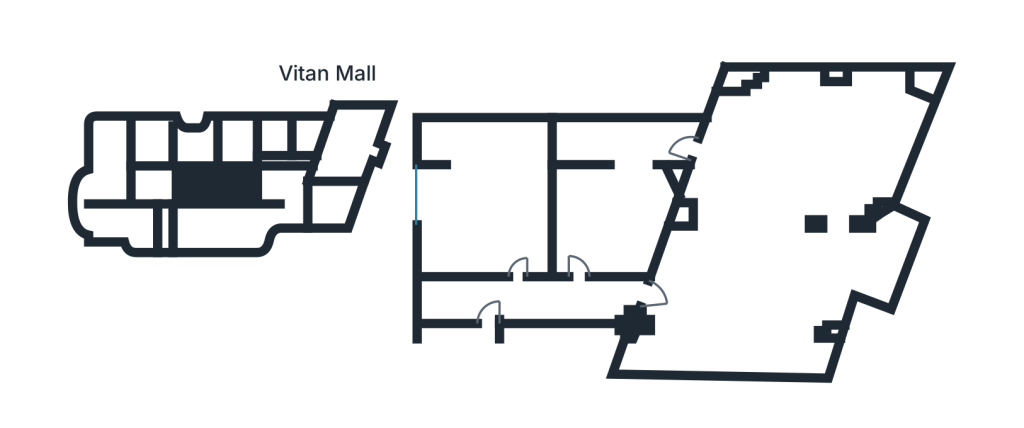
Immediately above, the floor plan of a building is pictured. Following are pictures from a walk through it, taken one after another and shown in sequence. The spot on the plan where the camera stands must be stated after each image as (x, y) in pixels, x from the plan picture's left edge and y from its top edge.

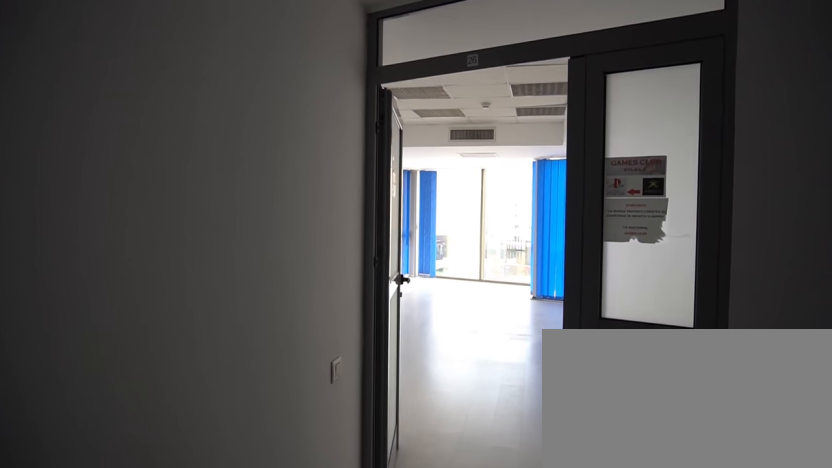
(595, 310)
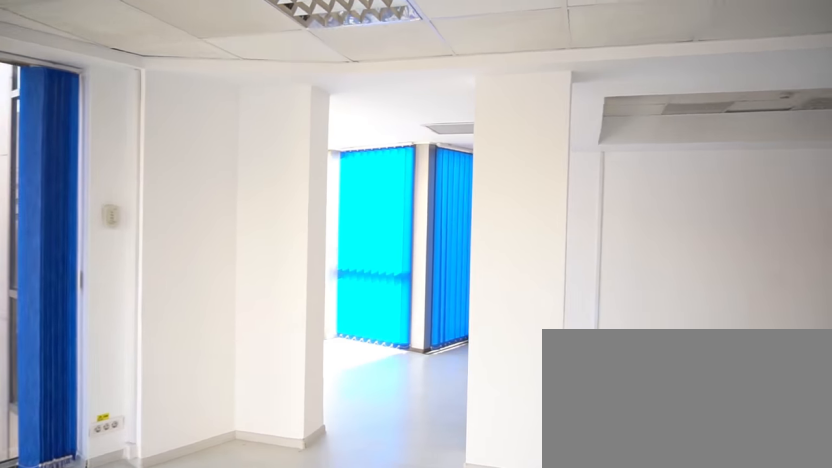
(846, 142)
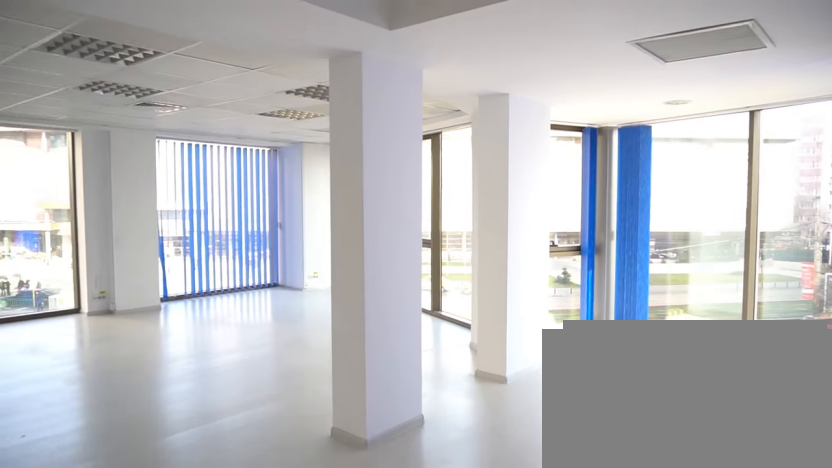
(762, 326)
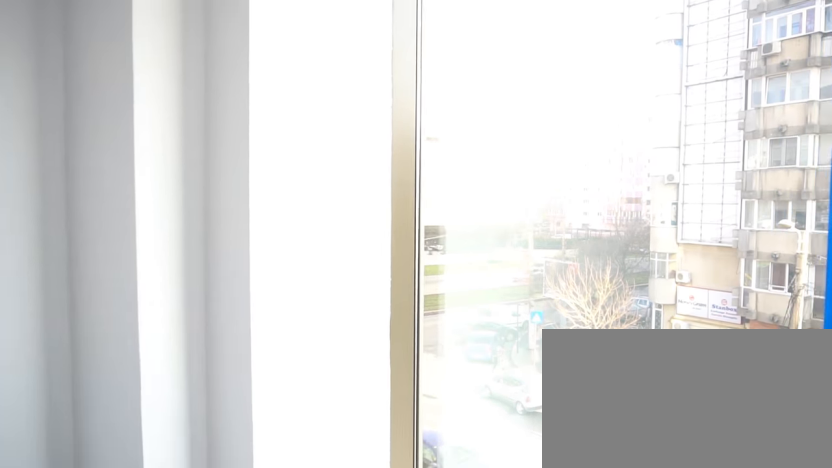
(825, 353)
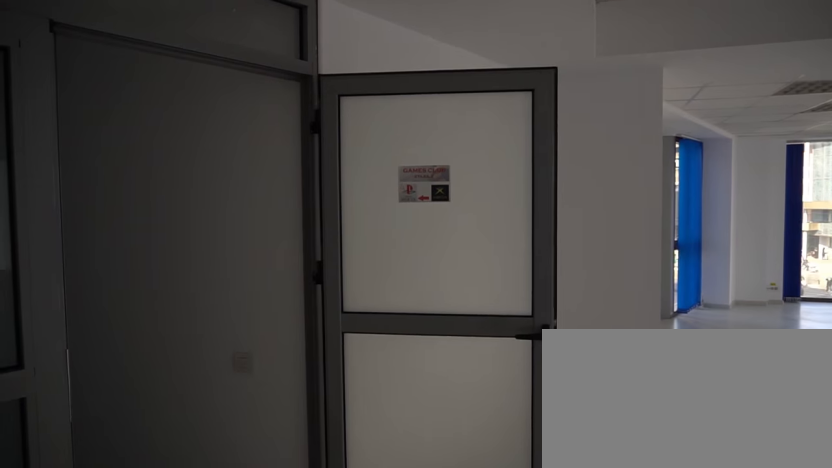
(663, 318)
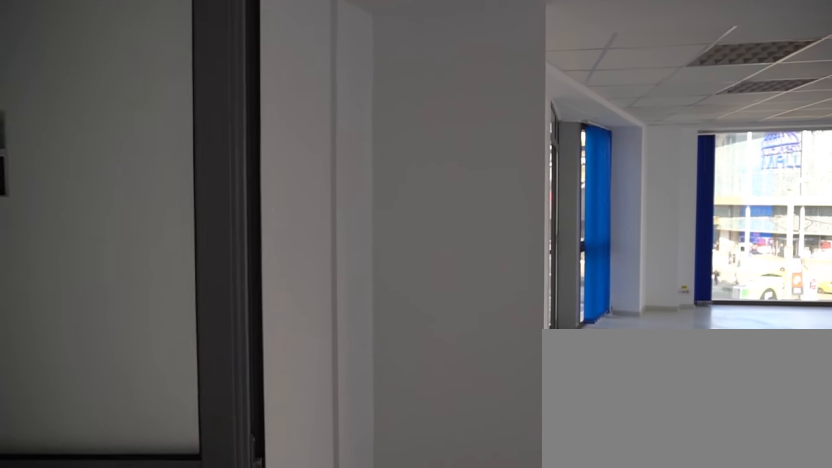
(678, 278)
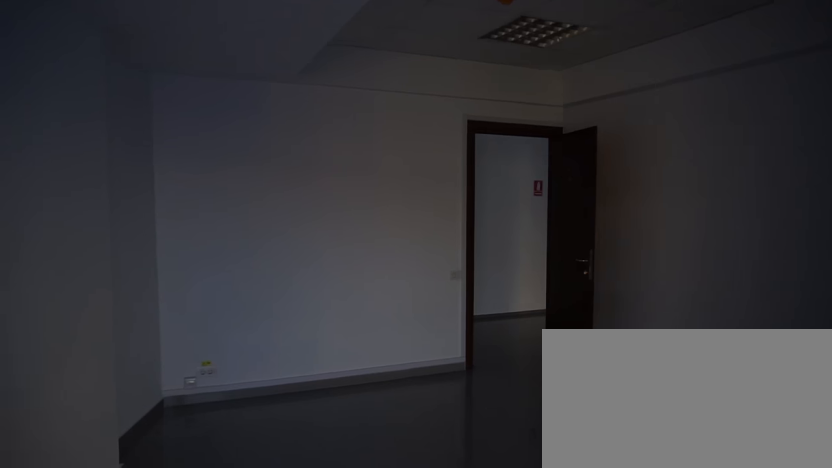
(637, 192)
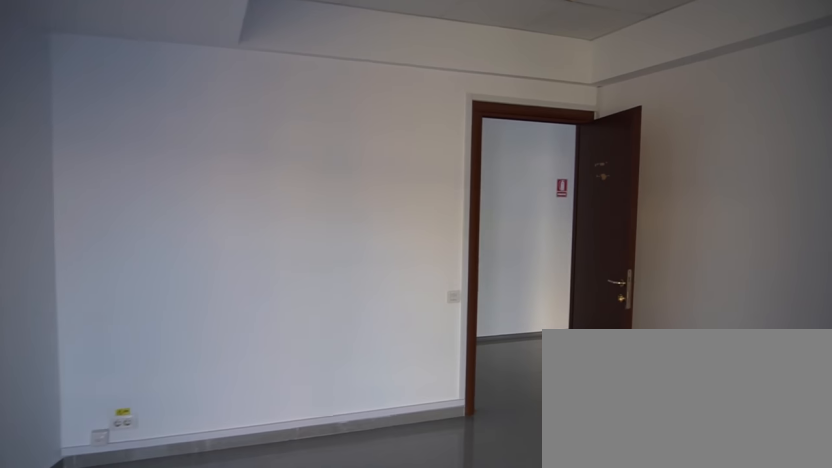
(632, 202)
